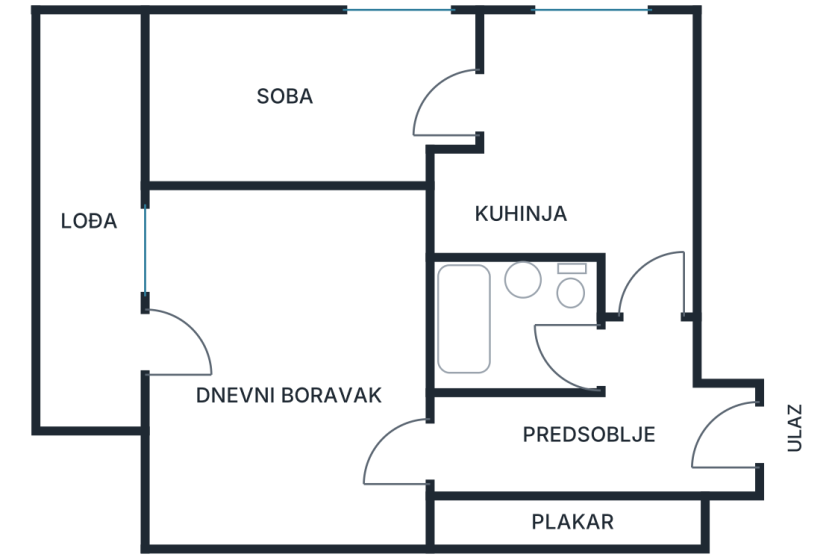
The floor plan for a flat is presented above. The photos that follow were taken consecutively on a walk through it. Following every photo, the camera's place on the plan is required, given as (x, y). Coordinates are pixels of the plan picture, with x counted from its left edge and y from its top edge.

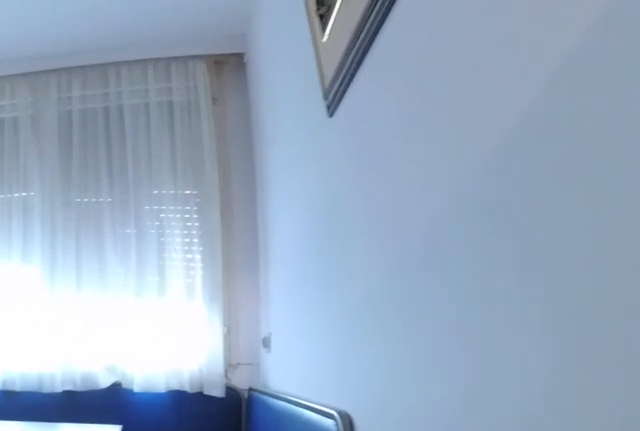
(645, 260)
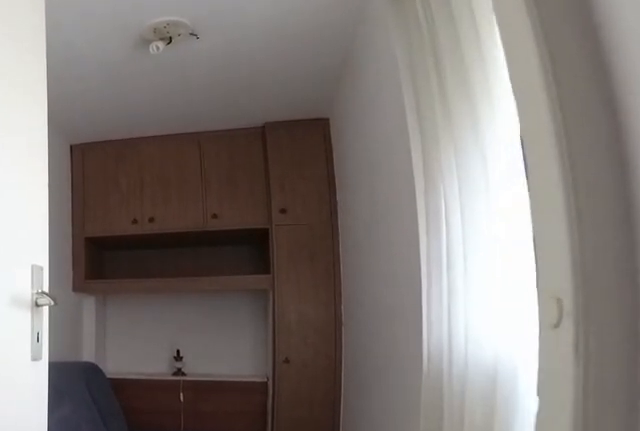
(584, 86)
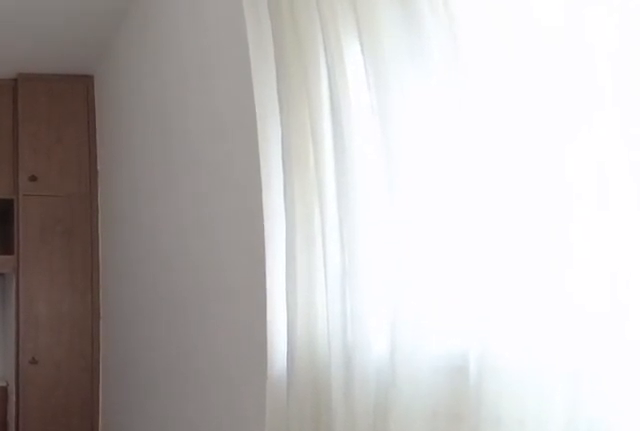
(498, 111)
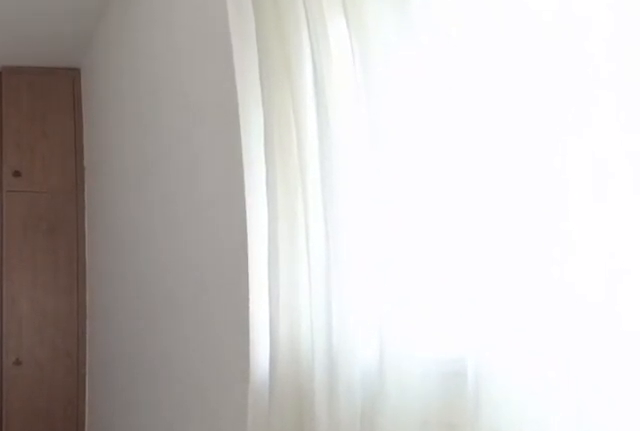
(498, 111)
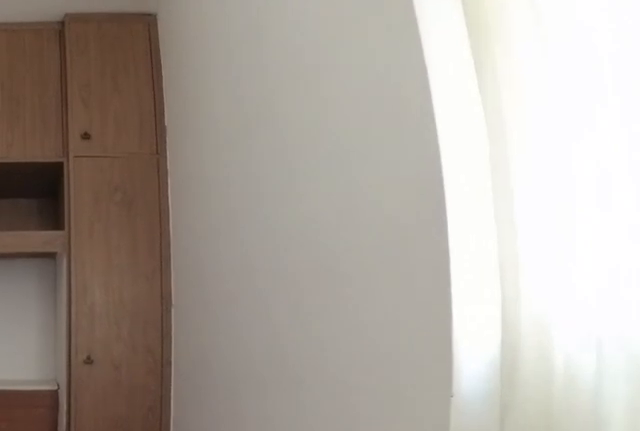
(436, 111)
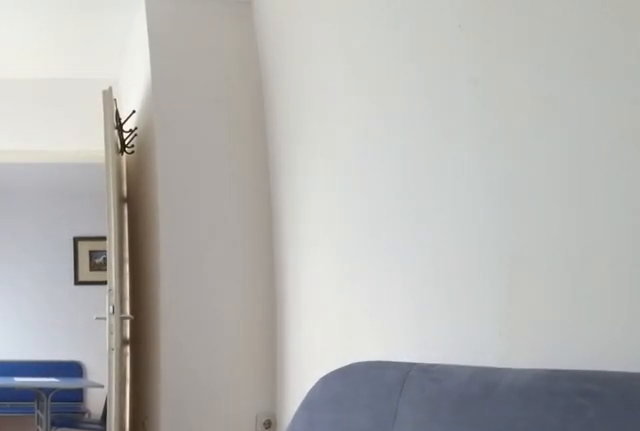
(180, 113)
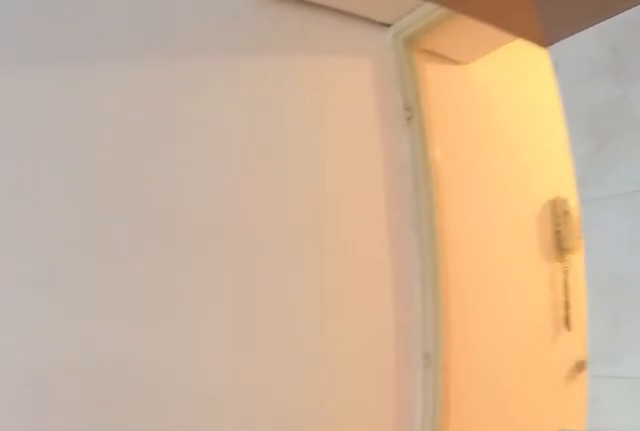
(573, 159)
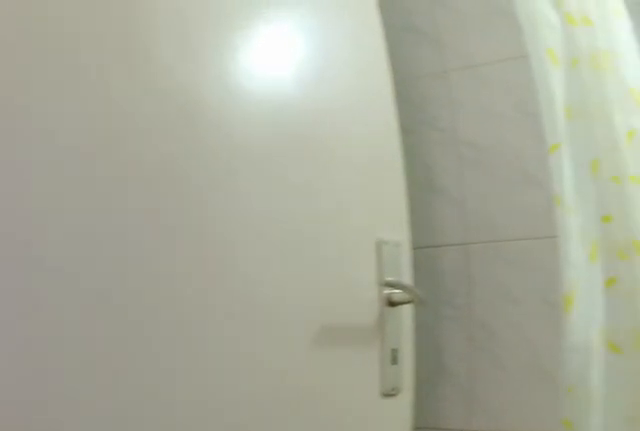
(633, 336)
